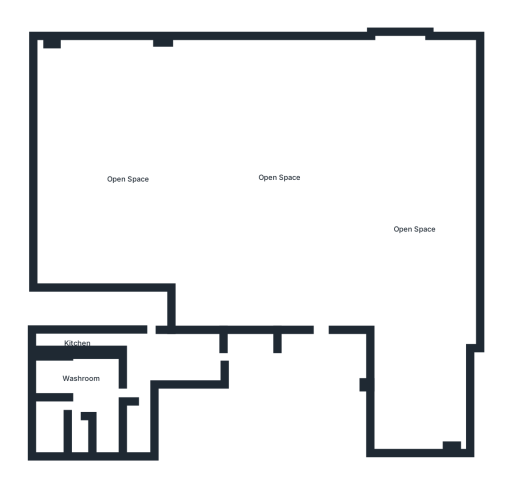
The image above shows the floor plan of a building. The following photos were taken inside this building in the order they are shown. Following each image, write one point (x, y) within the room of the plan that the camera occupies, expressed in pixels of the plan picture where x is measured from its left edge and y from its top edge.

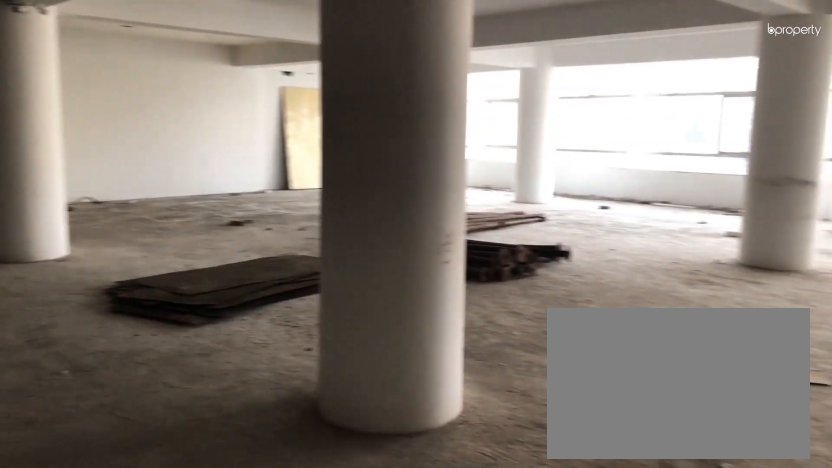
(128, 178)
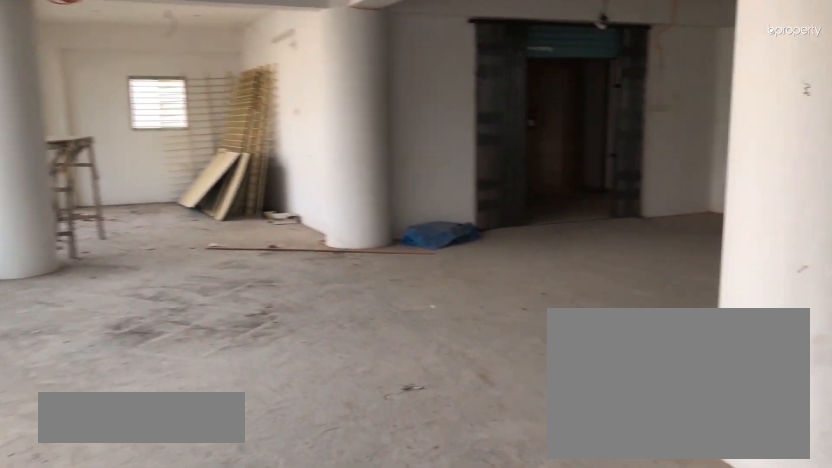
(417, 228)
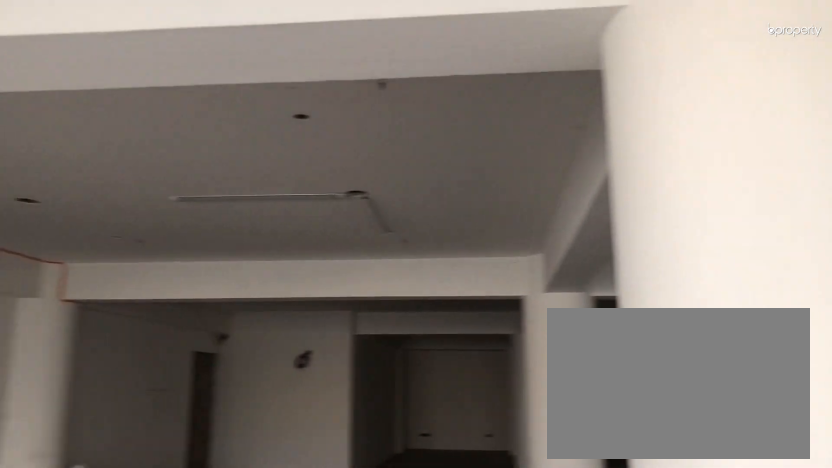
(417, 228)
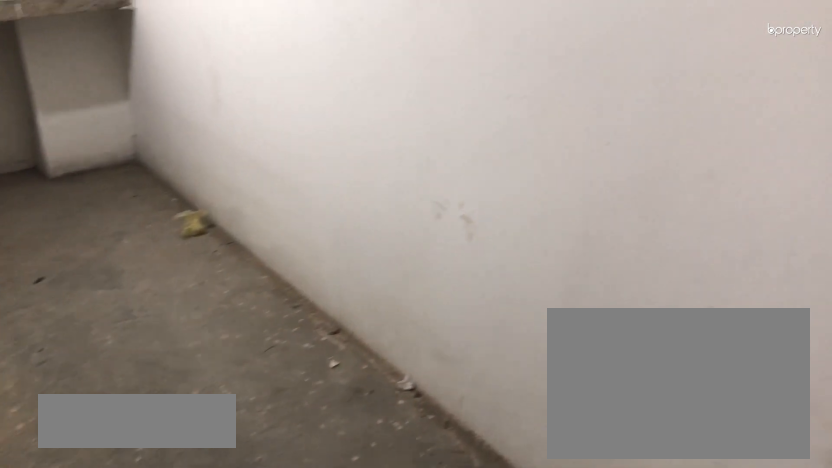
(74, 341)
